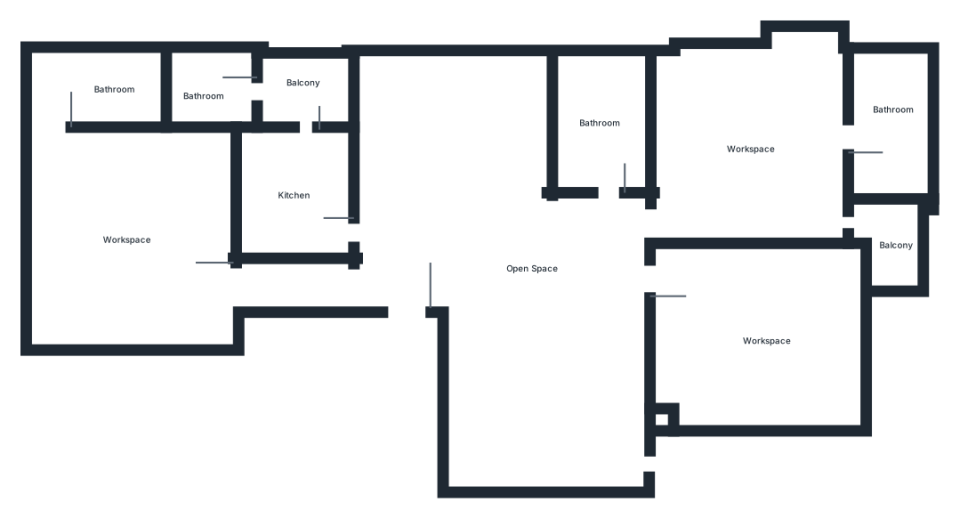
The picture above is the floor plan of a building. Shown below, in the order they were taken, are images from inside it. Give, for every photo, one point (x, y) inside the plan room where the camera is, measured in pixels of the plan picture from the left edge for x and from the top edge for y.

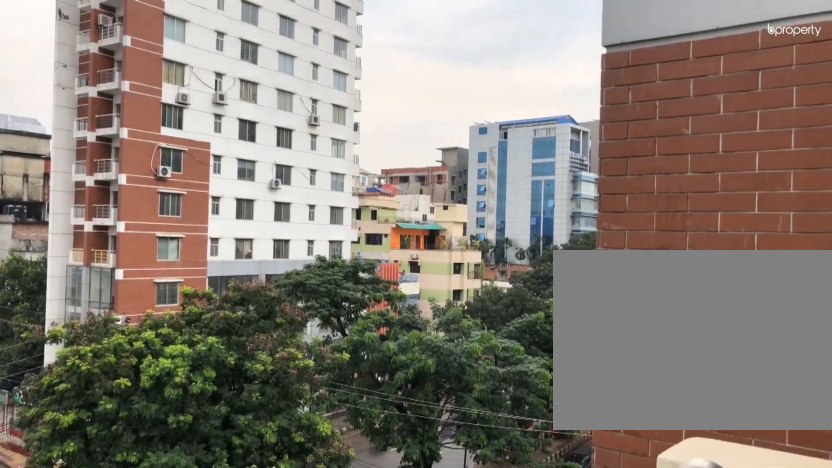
(896, 244)
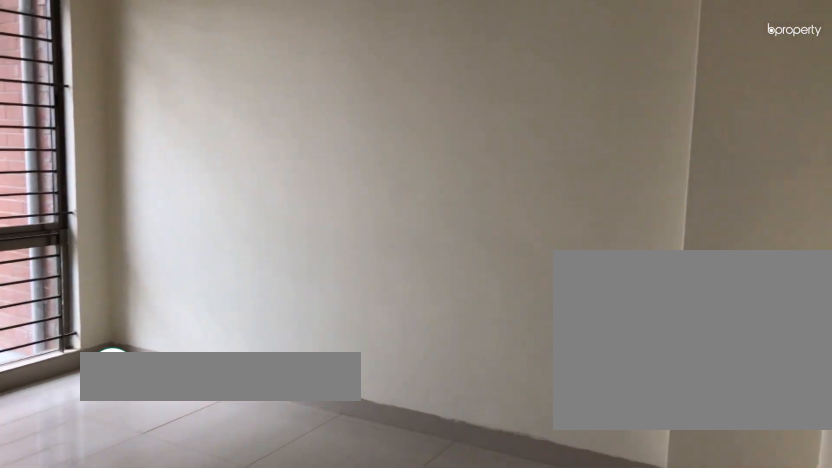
(770, 337)
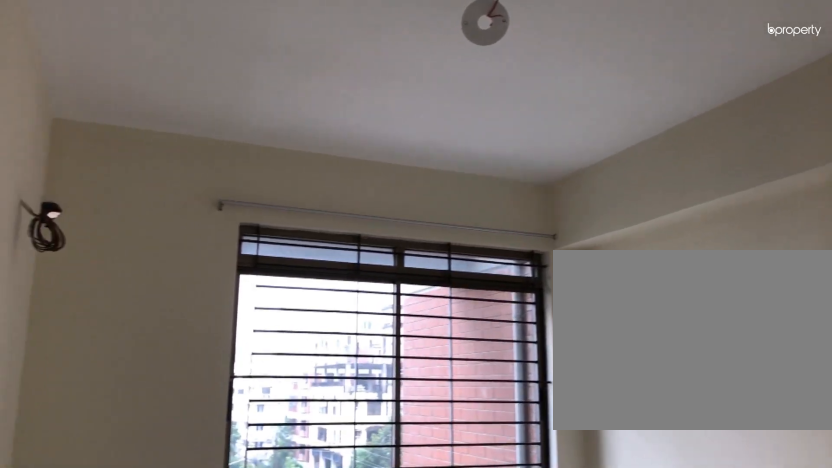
(770, 337)
